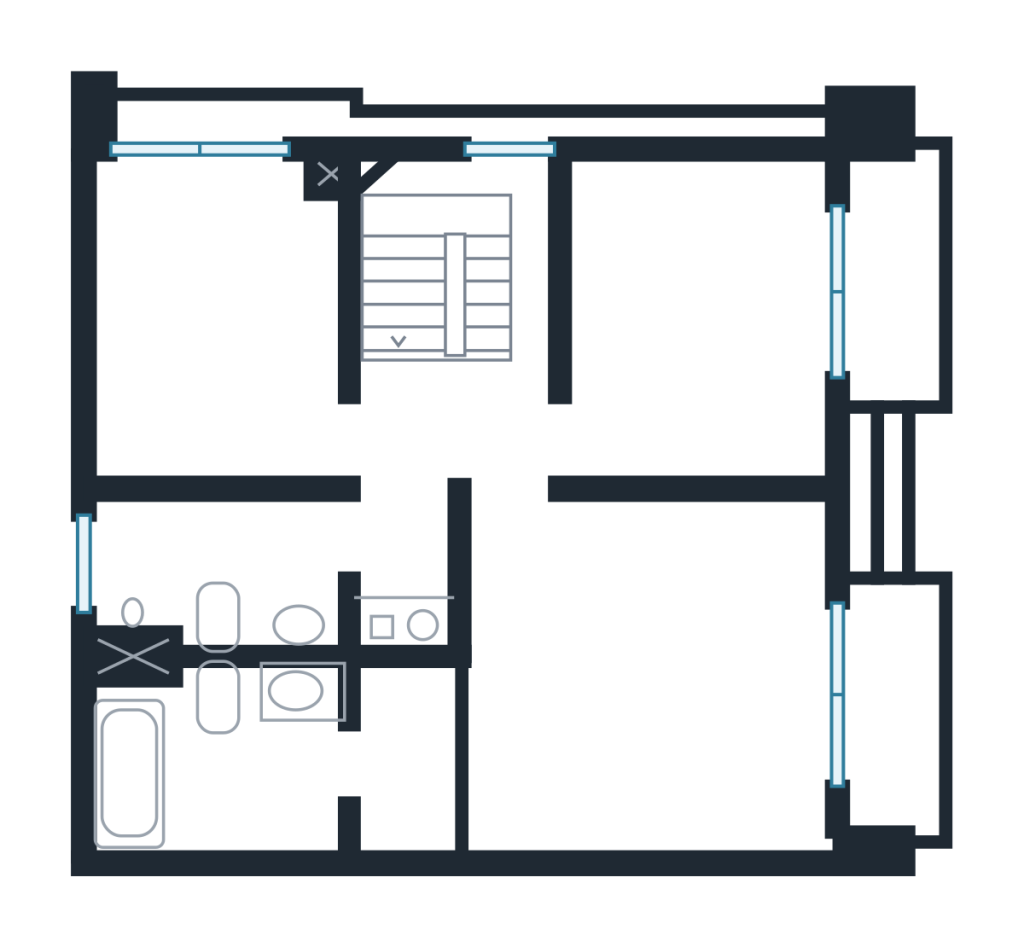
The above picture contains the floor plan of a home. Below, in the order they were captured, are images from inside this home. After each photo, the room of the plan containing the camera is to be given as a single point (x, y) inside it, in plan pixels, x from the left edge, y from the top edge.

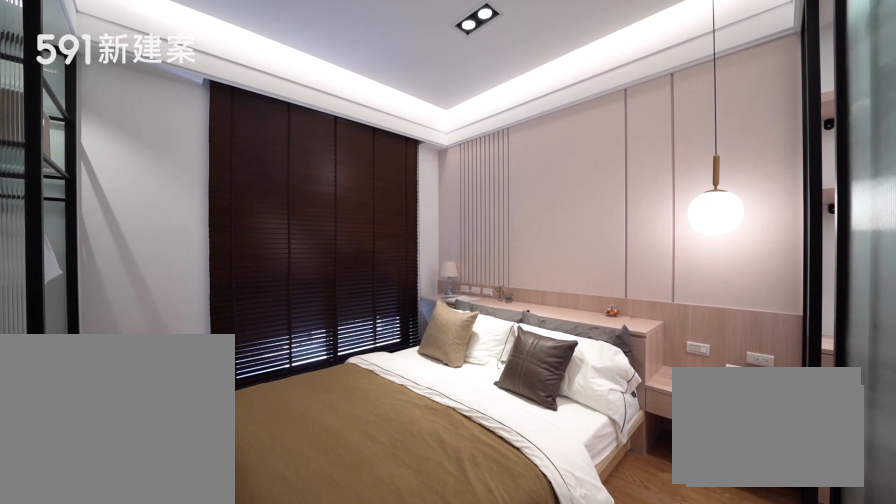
(609, 689)
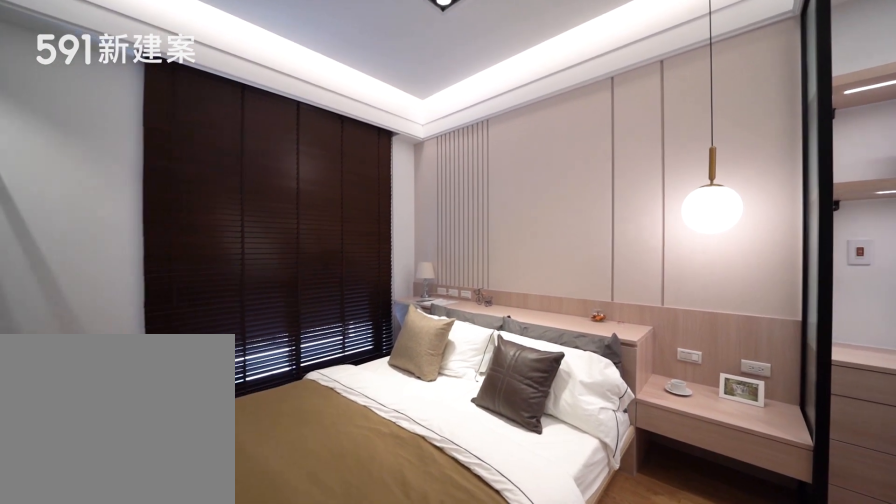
(609, 689)
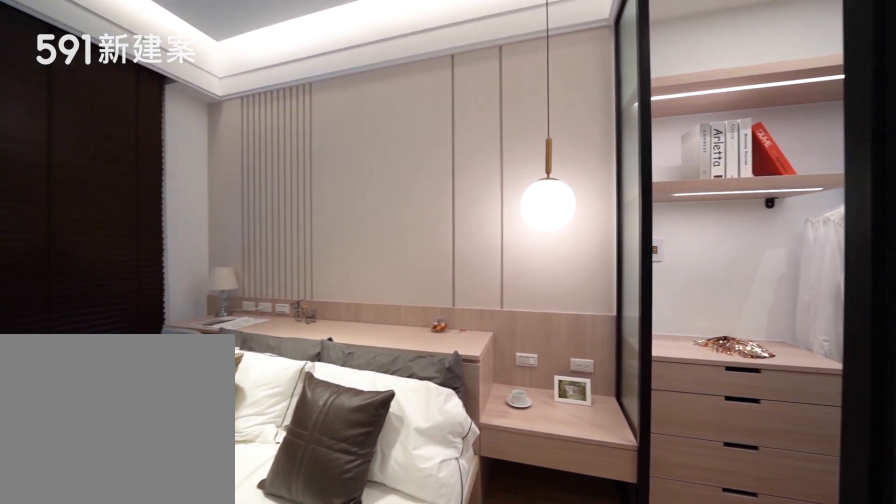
(609, 689)
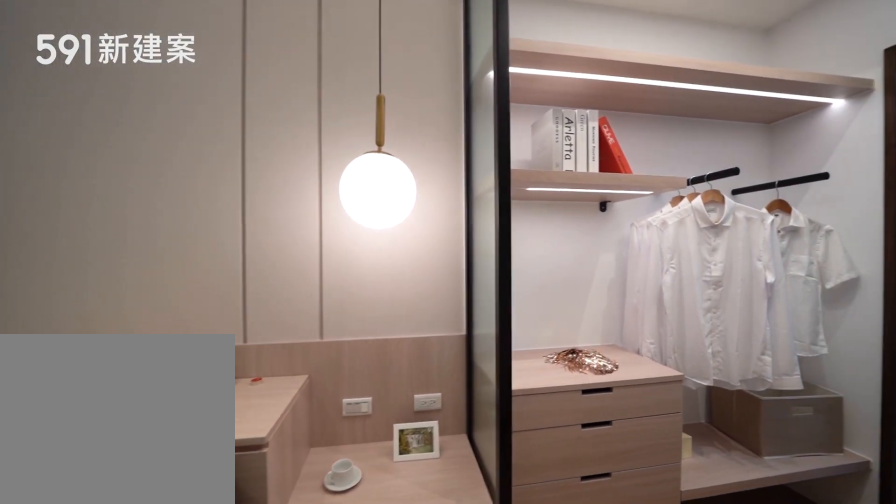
(609, 689)
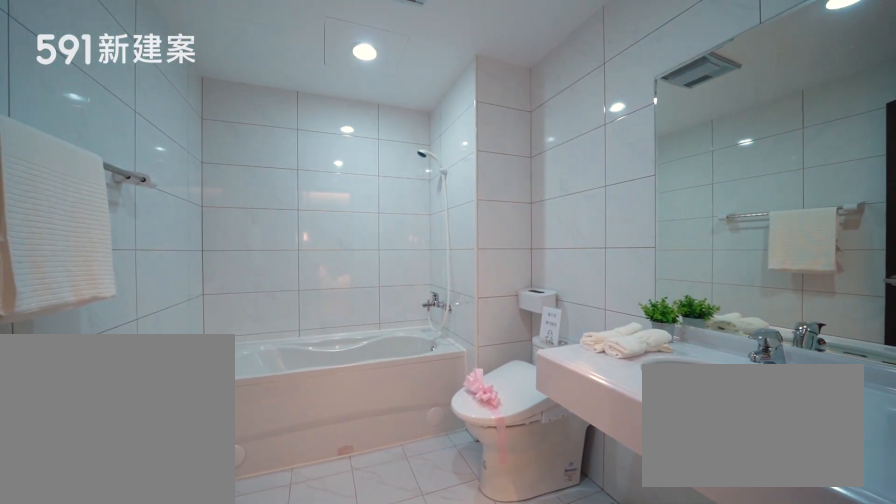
(212, 762)
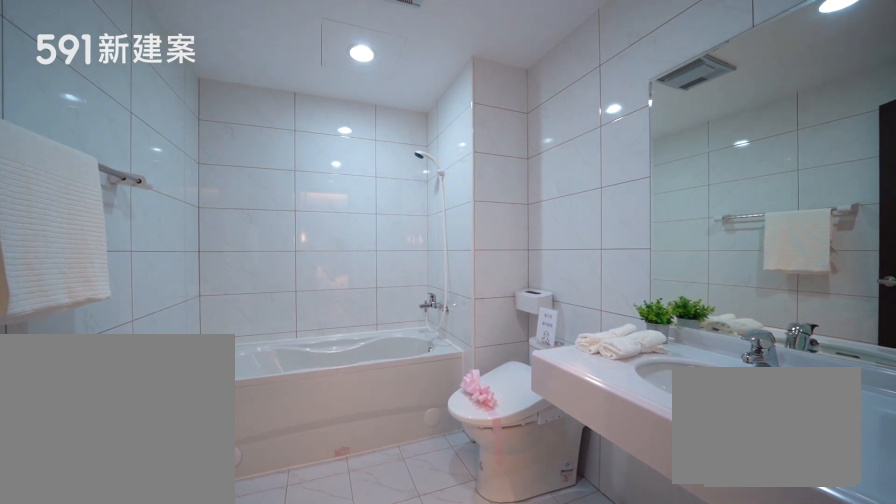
(212, 762)
